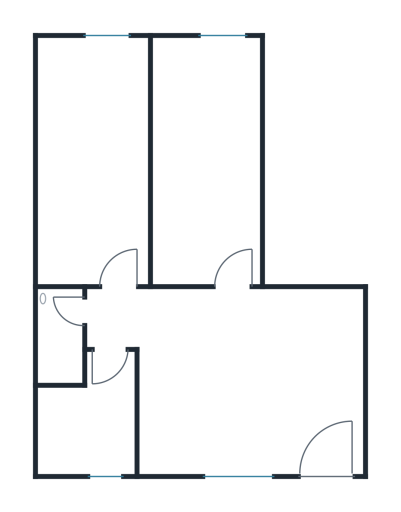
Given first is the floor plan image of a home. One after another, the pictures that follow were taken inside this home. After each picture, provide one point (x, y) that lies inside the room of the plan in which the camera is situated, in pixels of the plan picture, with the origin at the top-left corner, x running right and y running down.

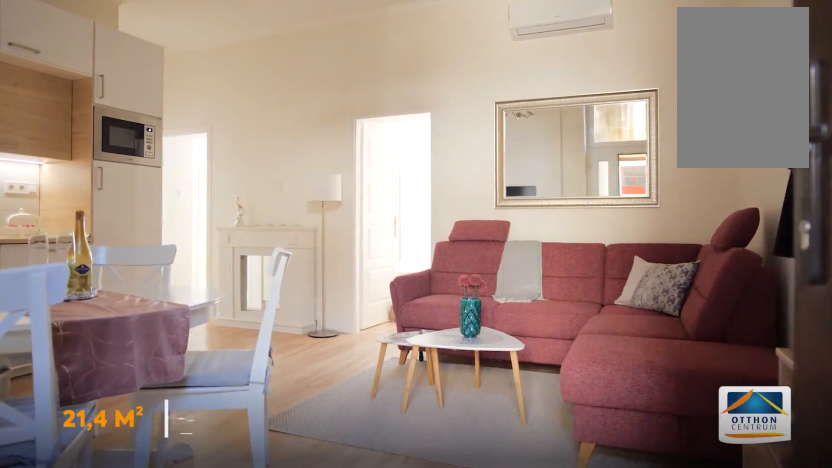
(241, 393)
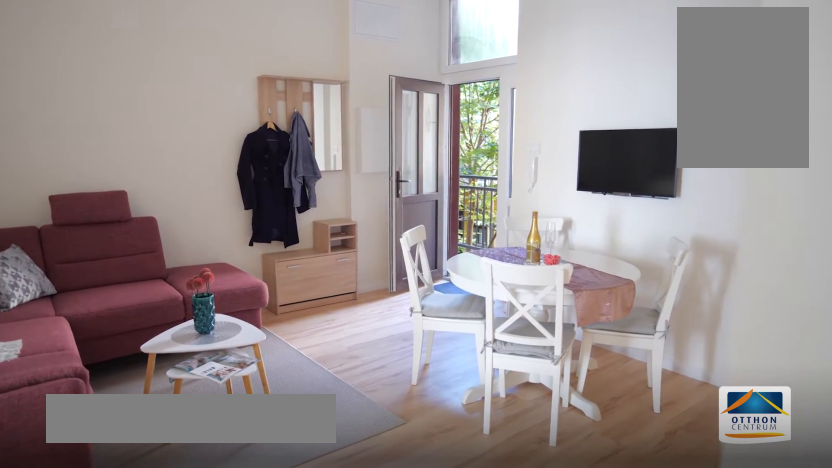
(241, 393)
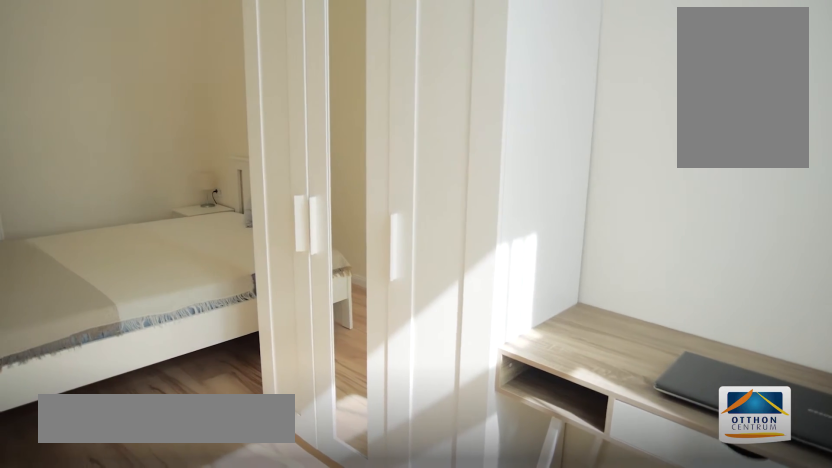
(210, 167)
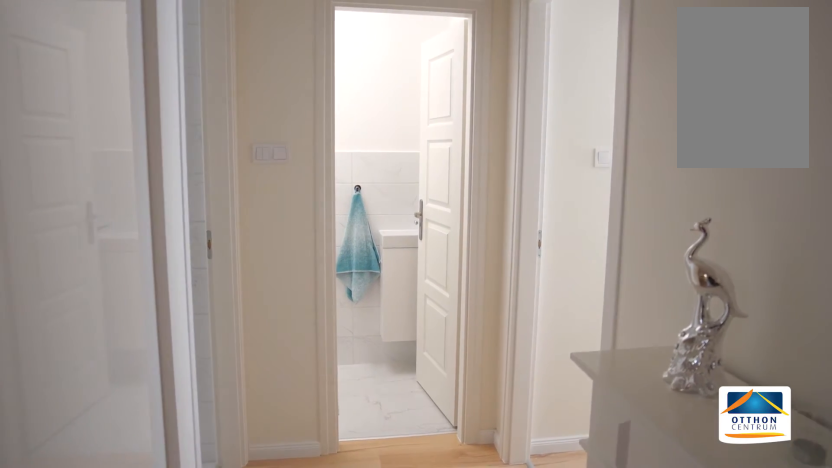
(140, 324)
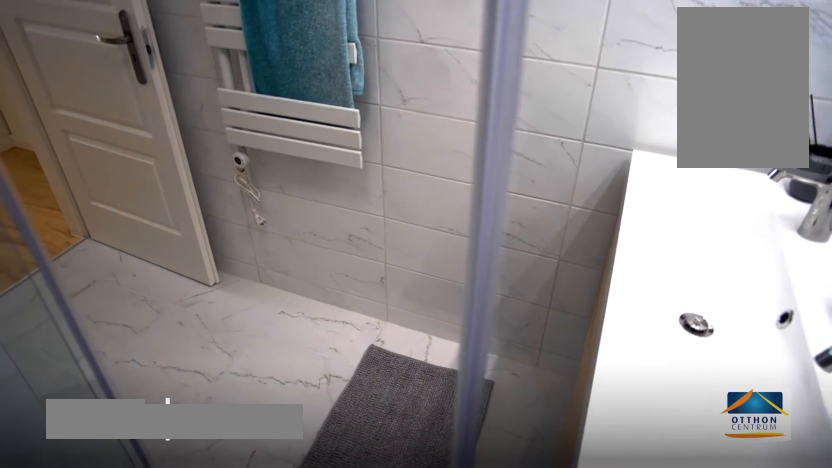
(90, 427)
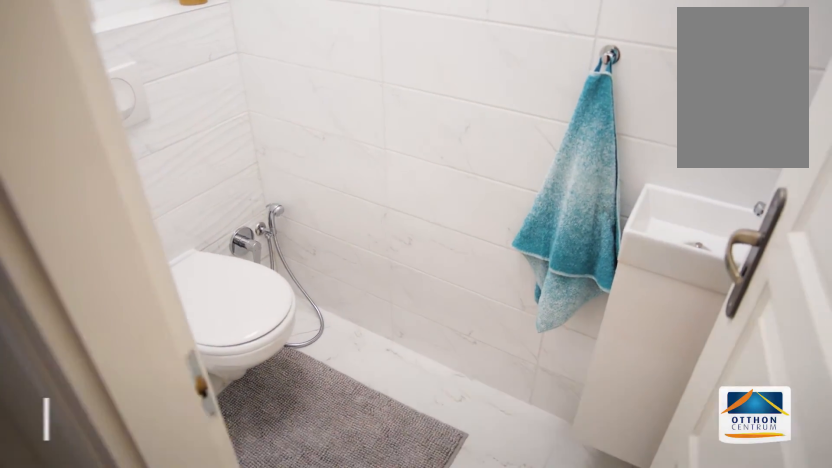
(62, 338)
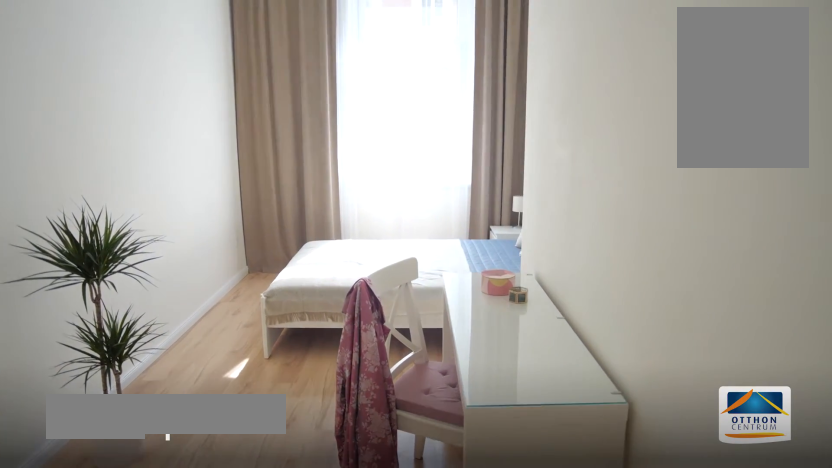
(93, 169)
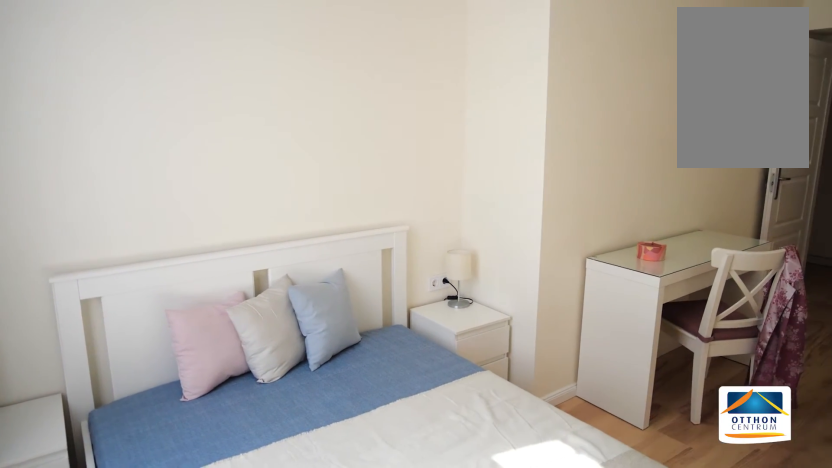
(93, 169)
